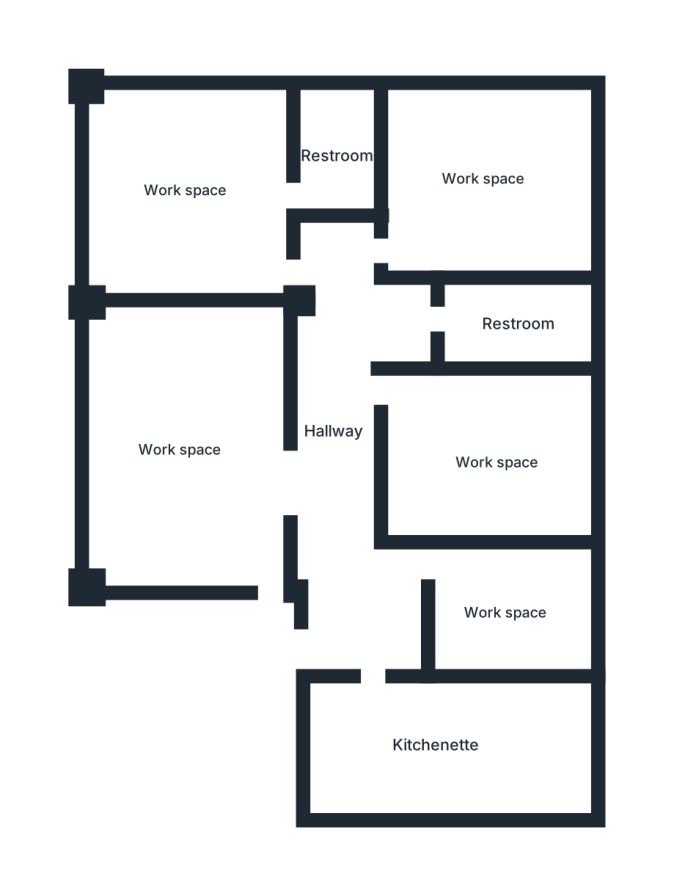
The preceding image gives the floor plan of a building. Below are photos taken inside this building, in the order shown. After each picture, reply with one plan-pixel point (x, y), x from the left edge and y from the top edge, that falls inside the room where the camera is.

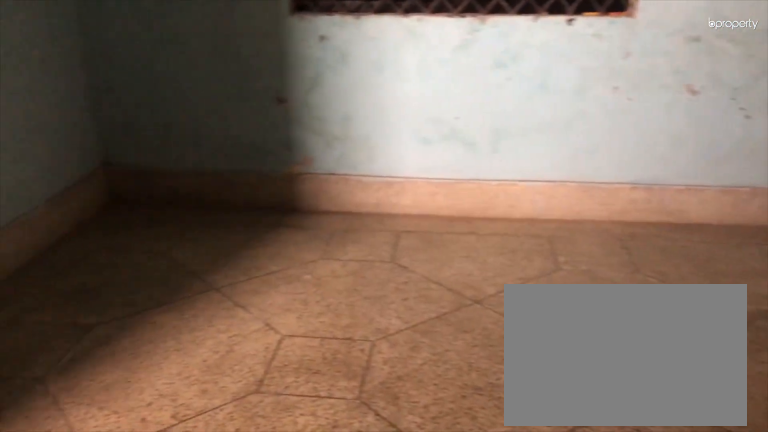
(491, 181)
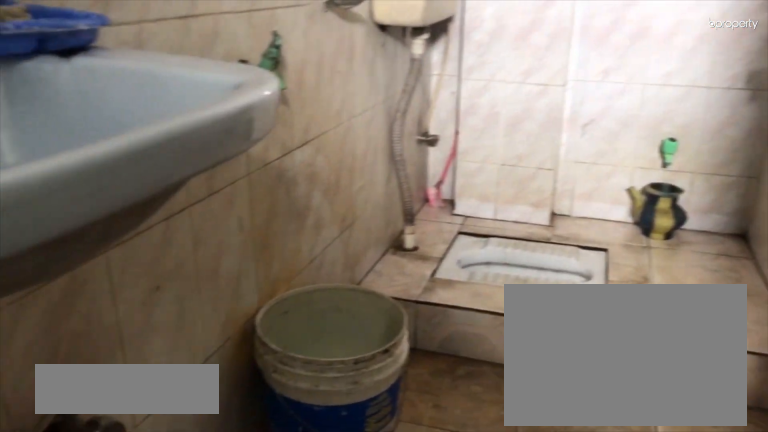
(514, 326)
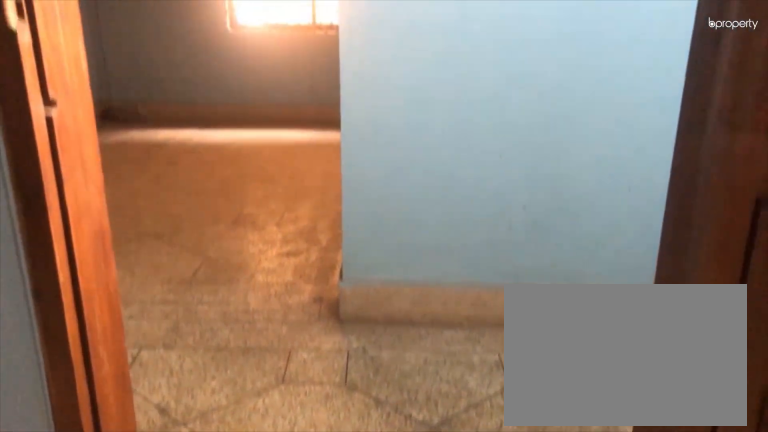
(467, 470)
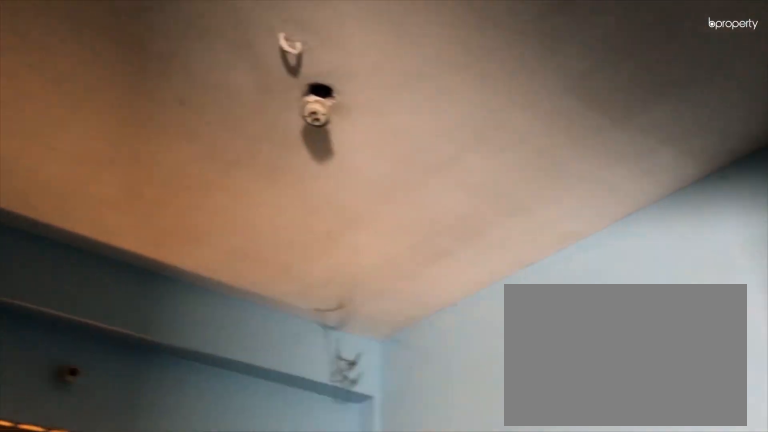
(467, 469)
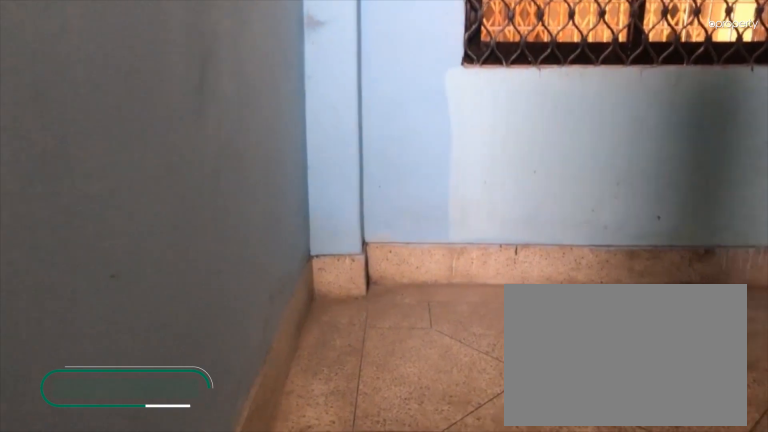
(496, 612)
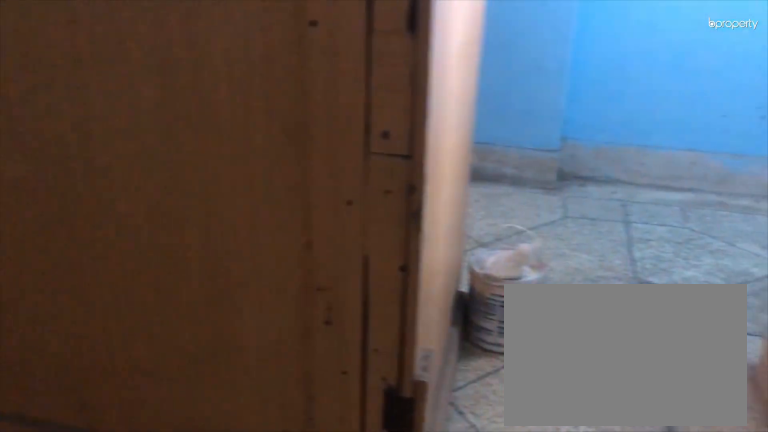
(496, 613)
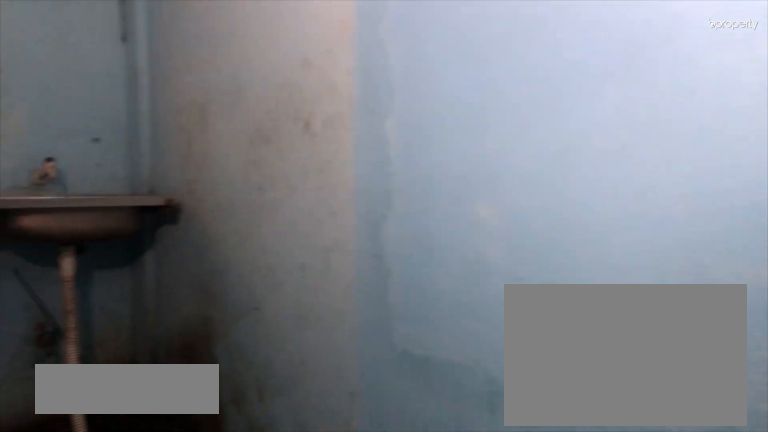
(433, 757)
